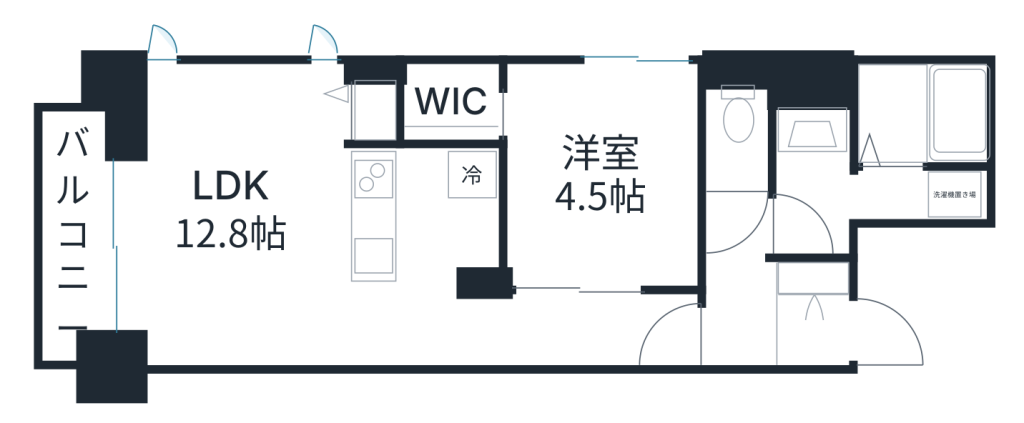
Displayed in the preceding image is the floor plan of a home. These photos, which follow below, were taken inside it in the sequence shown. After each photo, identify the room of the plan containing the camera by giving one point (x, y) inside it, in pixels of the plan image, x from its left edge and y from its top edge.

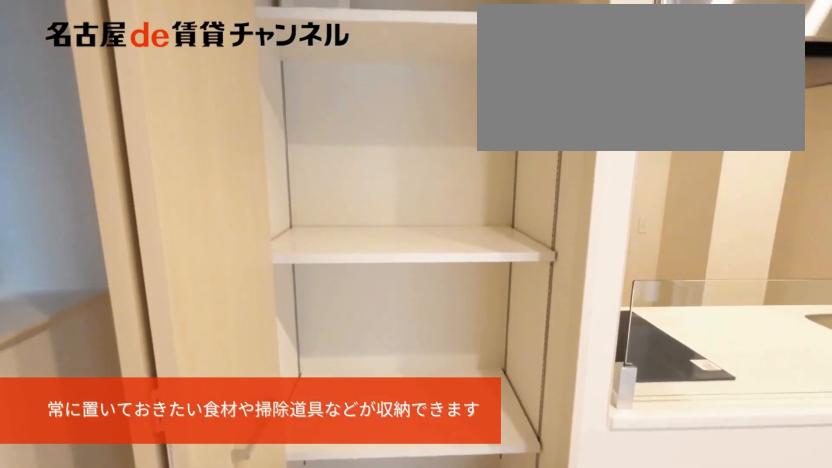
(374, 101)
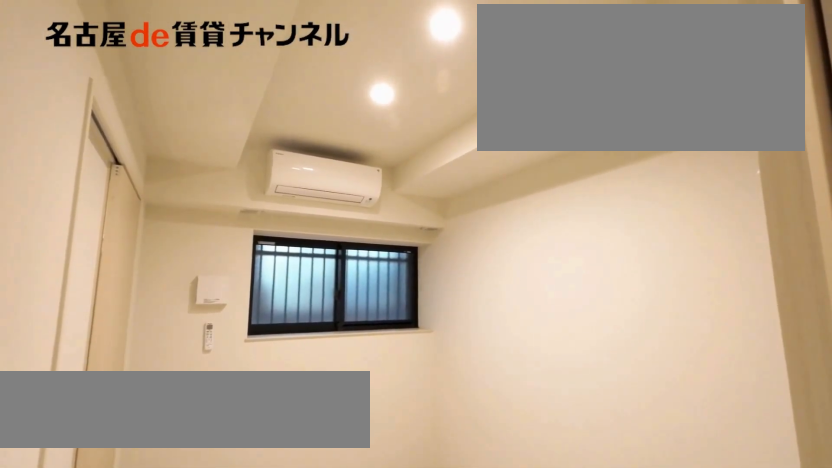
(602, 176)
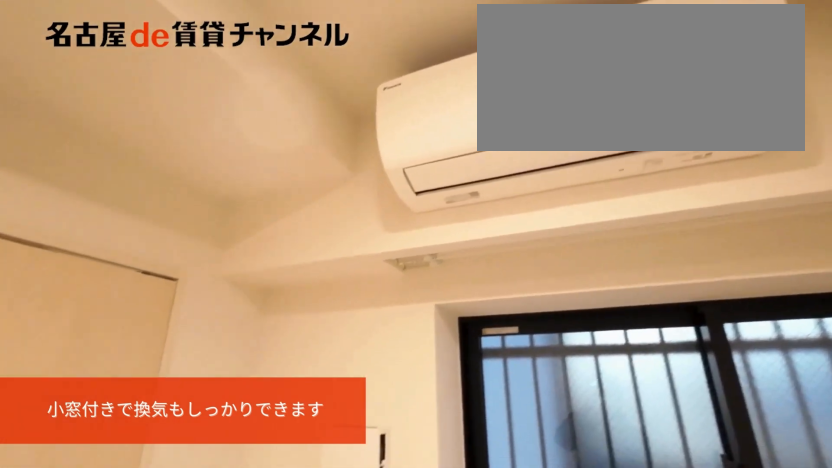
(602, 176)
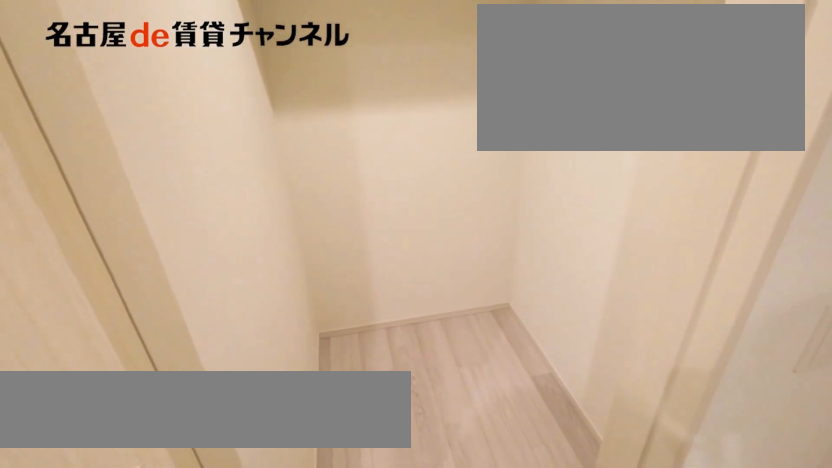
(451, 101)
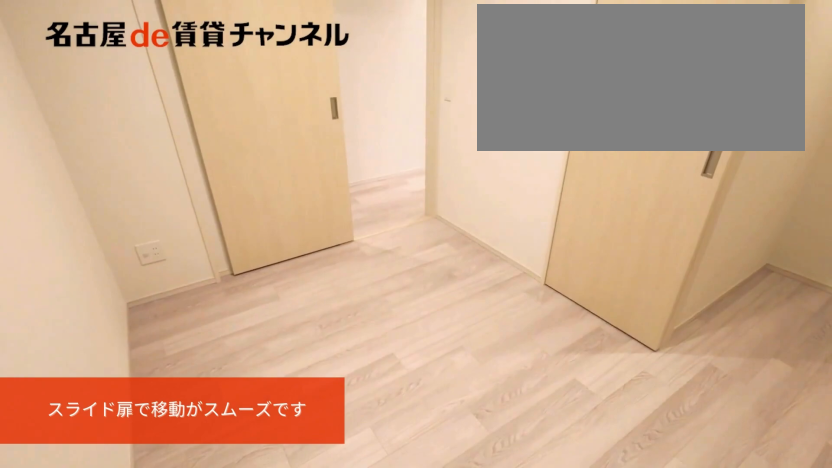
(602, 176)
